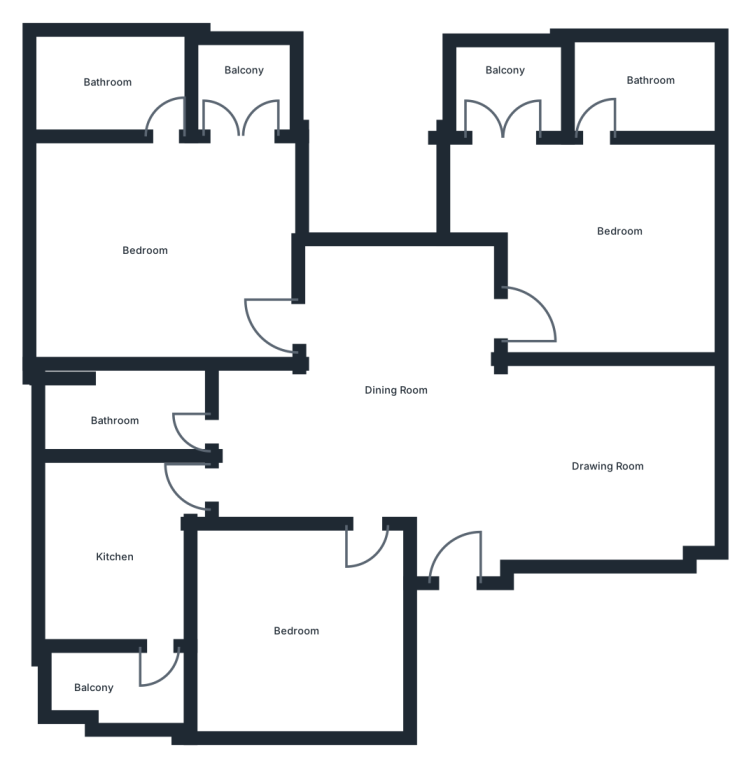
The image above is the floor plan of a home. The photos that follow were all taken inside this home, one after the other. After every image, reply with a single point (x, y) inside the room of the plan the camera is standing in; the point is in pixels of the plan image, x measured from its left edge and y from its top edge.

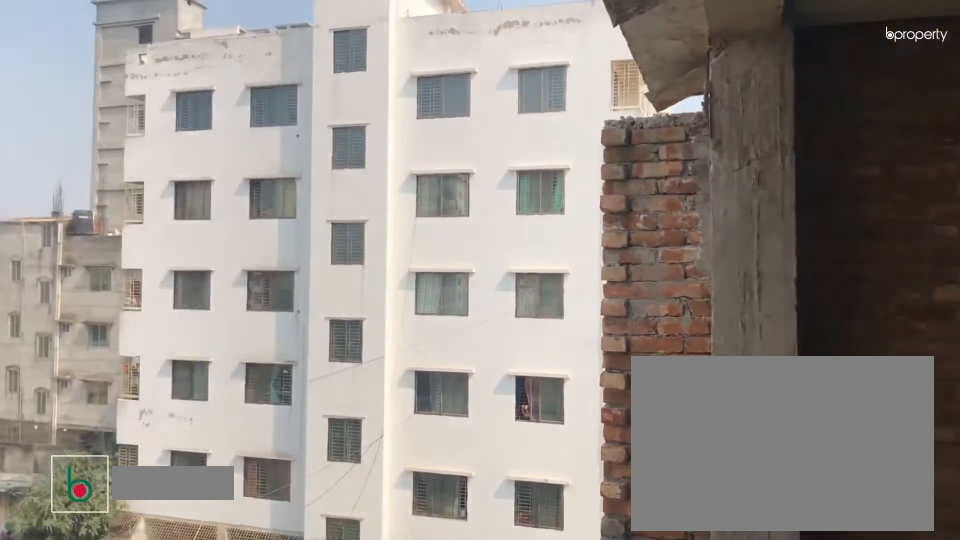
(240, 82)
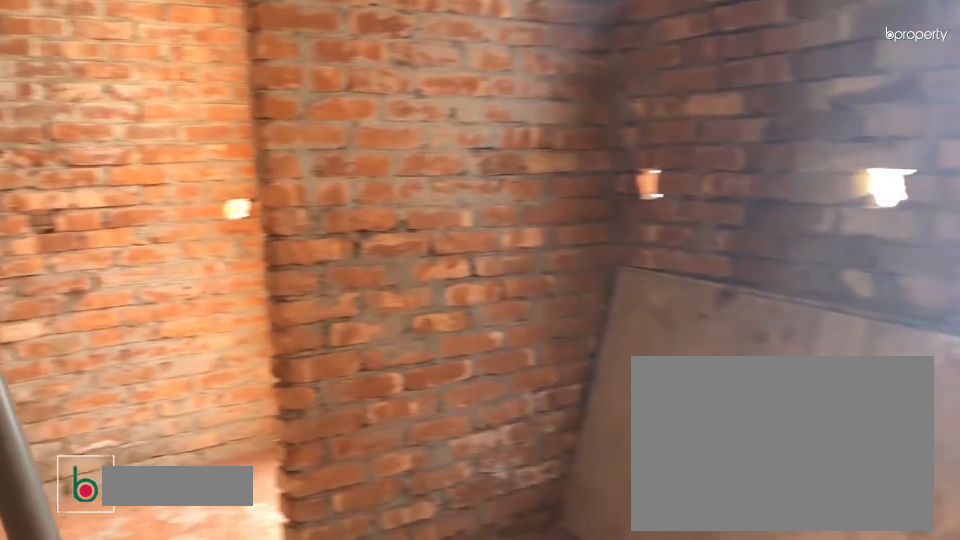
(115, 555)
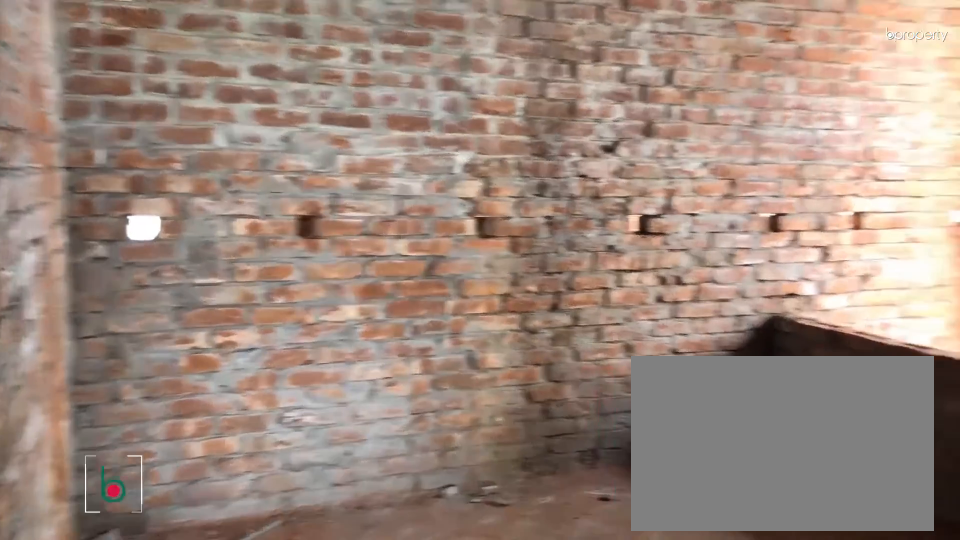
(294, 627)
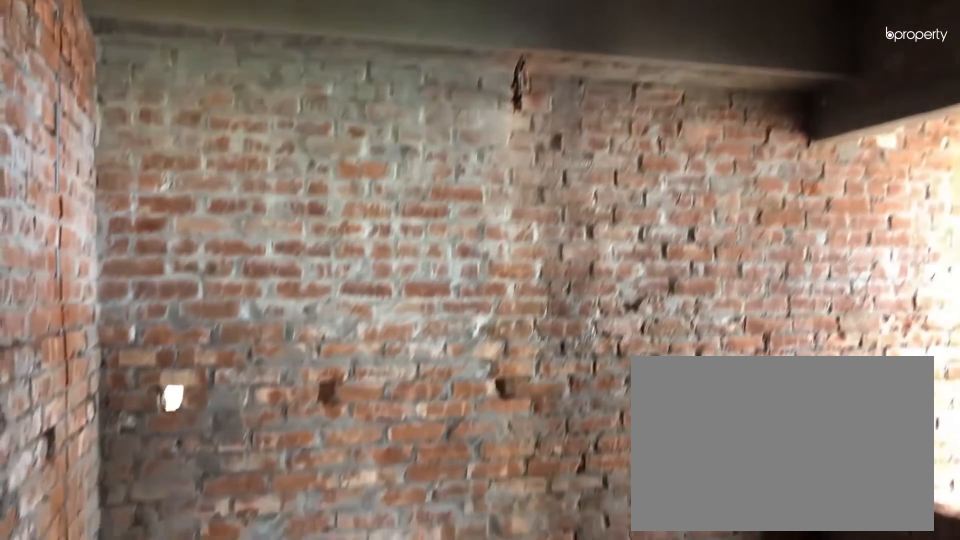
(294, 627)
